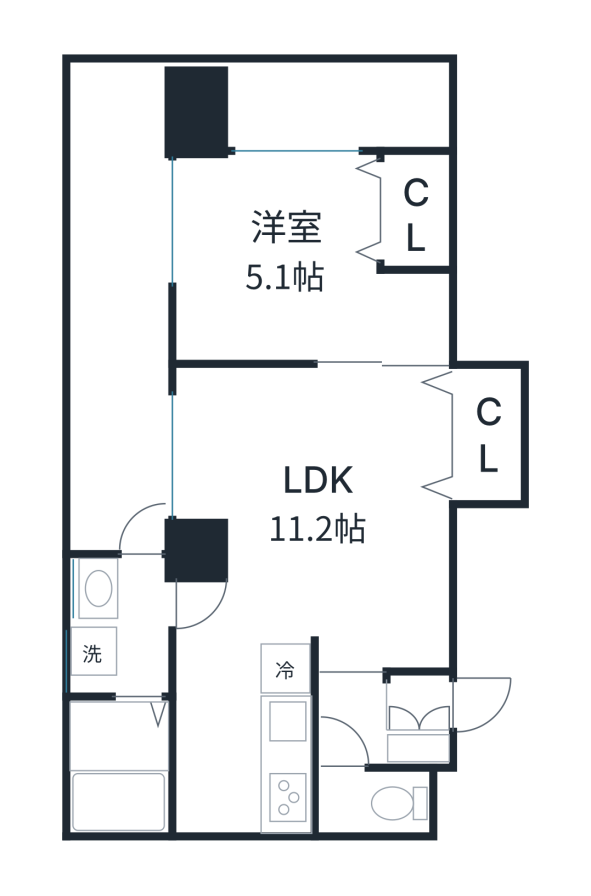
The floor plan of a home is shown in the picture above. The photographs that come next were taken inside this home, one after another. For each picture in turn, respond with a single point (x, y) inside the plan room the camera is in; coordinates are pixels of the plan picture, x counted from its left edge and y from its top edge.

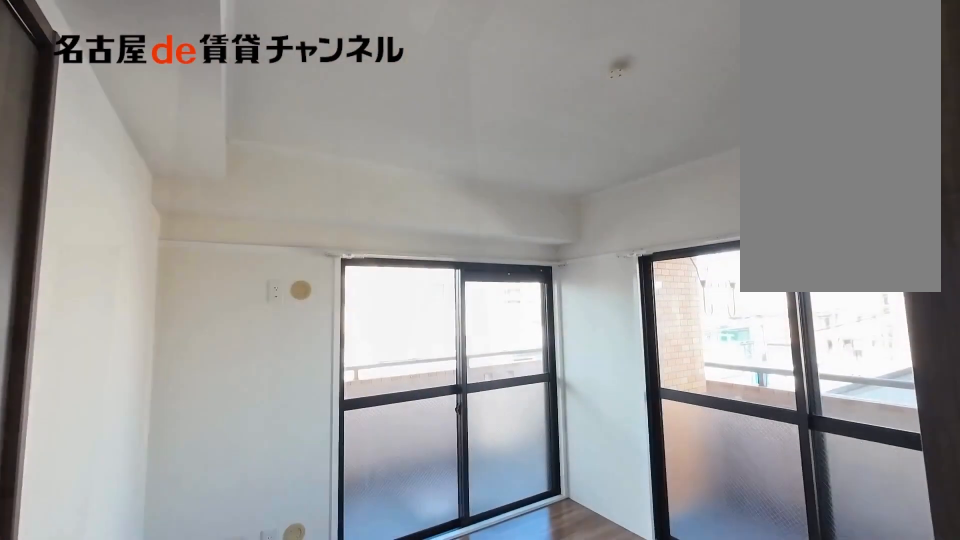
(312, 258)
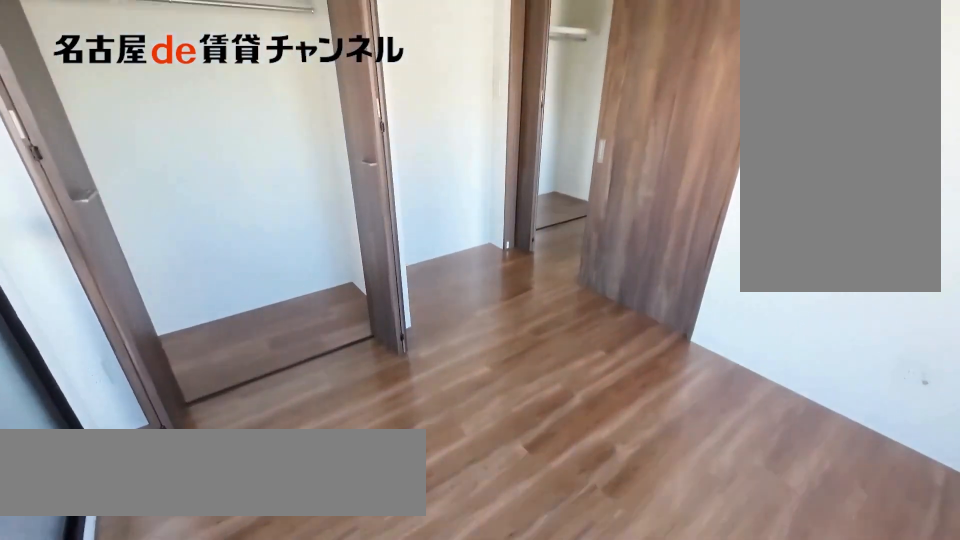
(312, 258)
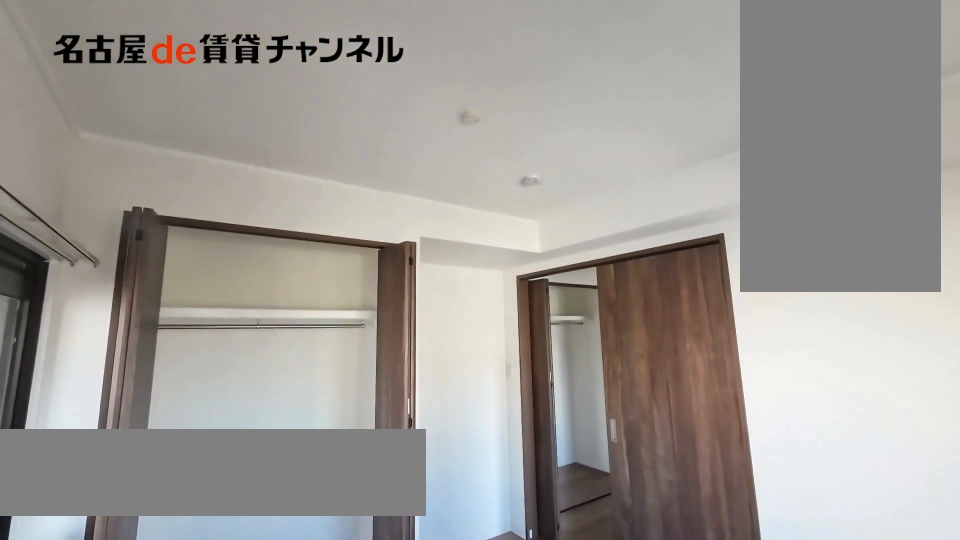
(312, 258)
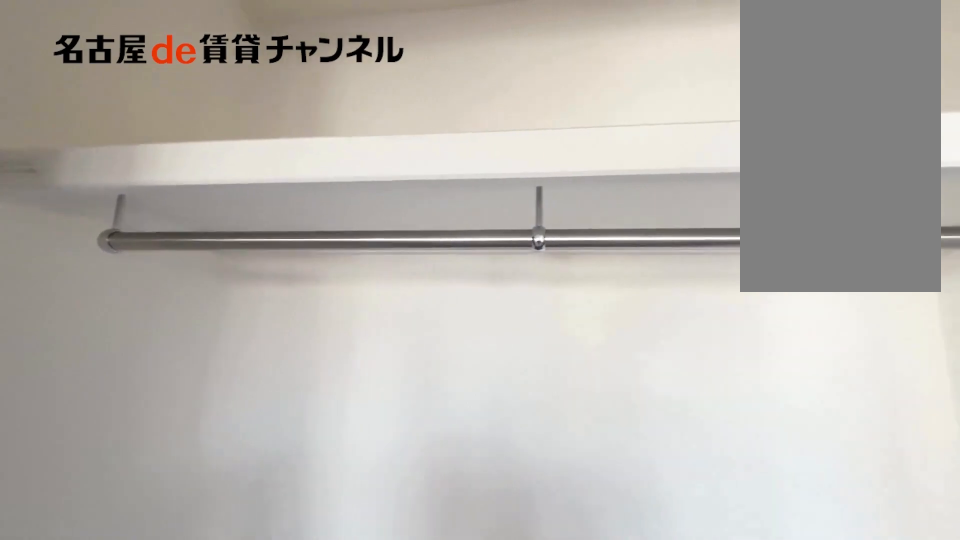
(418, 212)
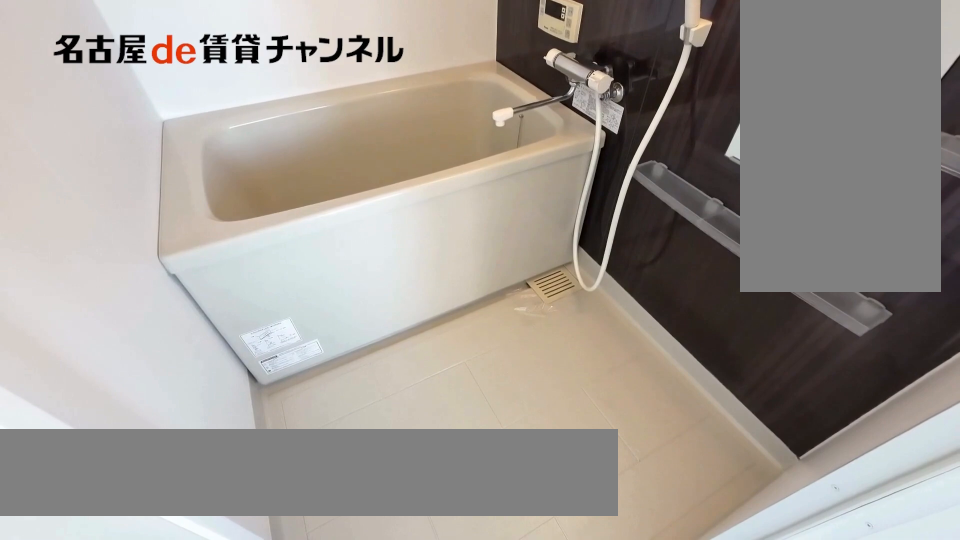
(123, 763)
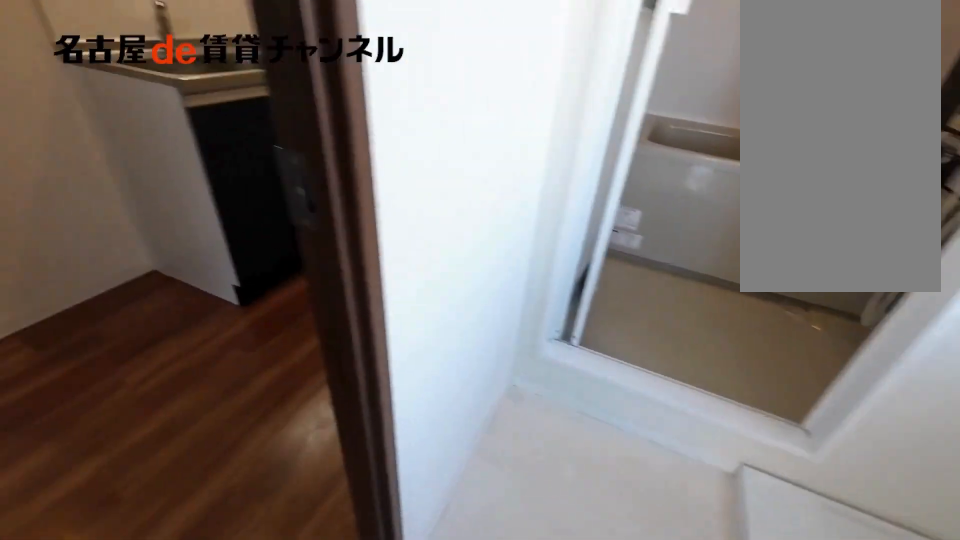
(123, 624)
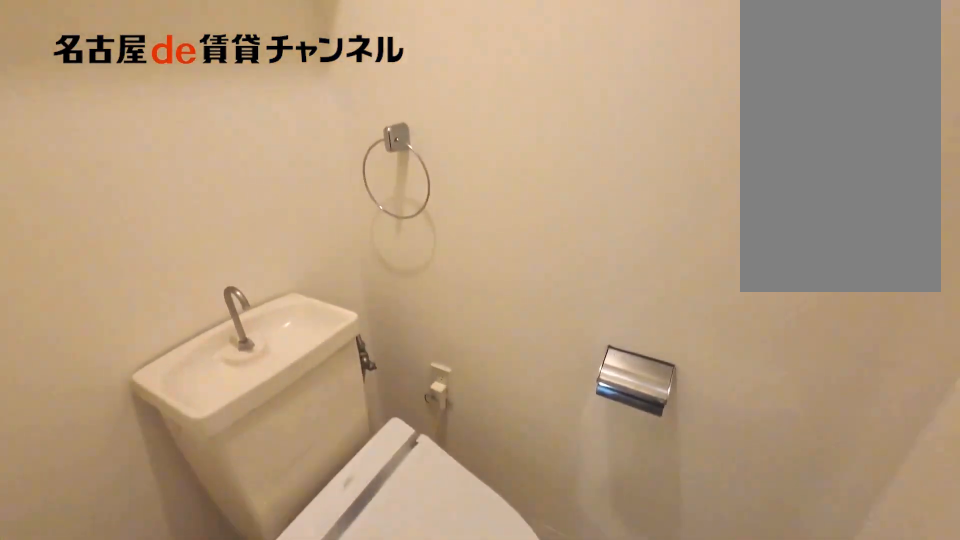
(377, 798)
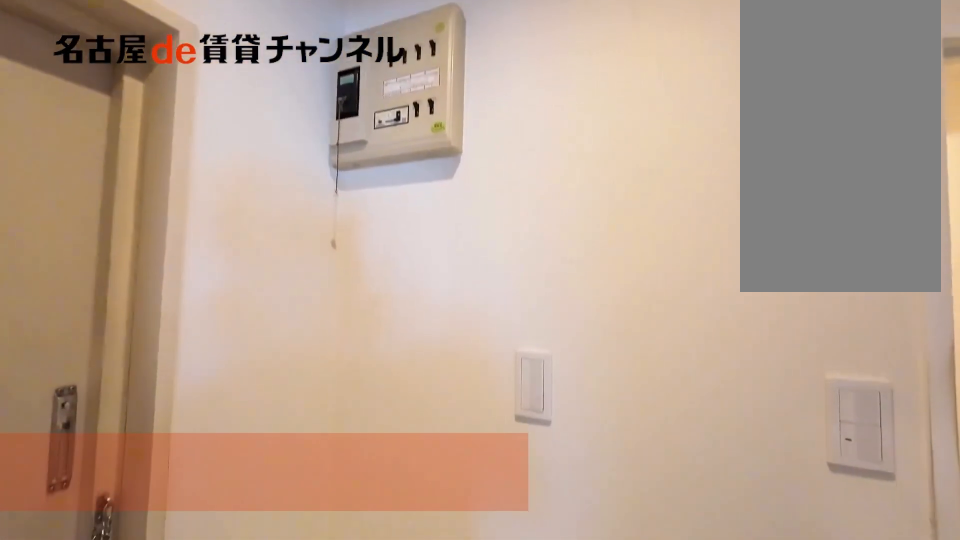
(422, 751)
